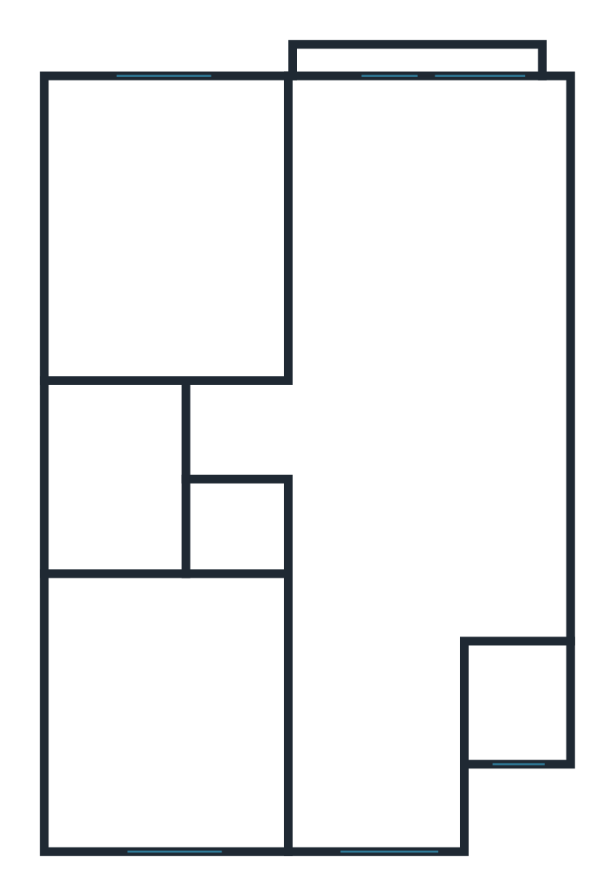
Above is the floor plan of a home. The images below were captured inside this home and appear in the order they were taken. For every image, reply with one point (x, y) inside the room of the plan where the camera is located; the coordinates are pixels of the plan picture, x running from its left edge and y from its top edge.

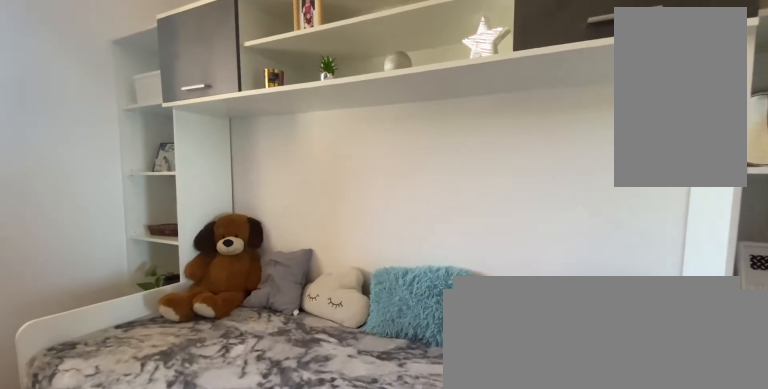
(186, 717)
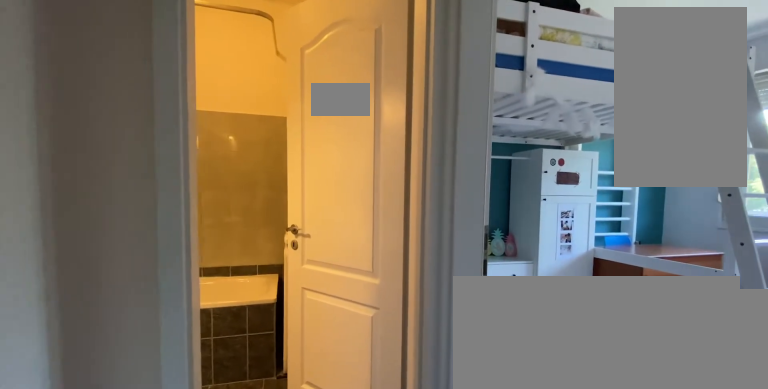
(246, 430)
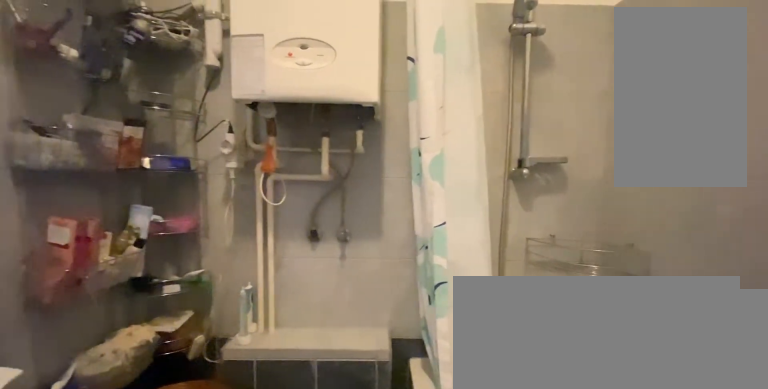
(123, 474)
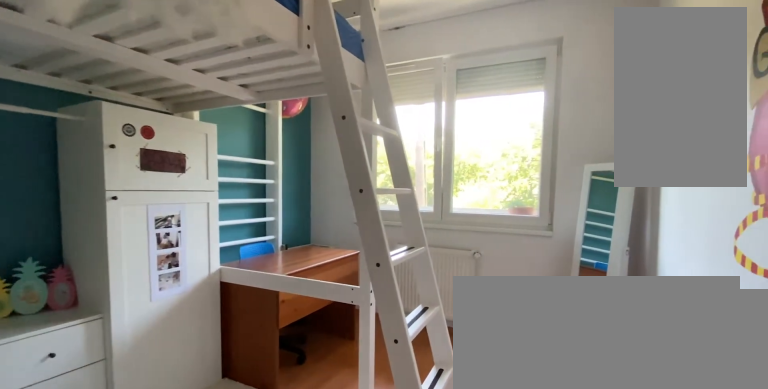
(185, 250)
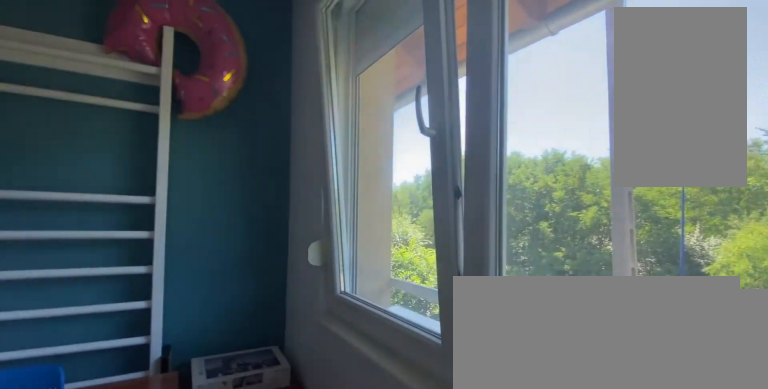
(185, 250)
